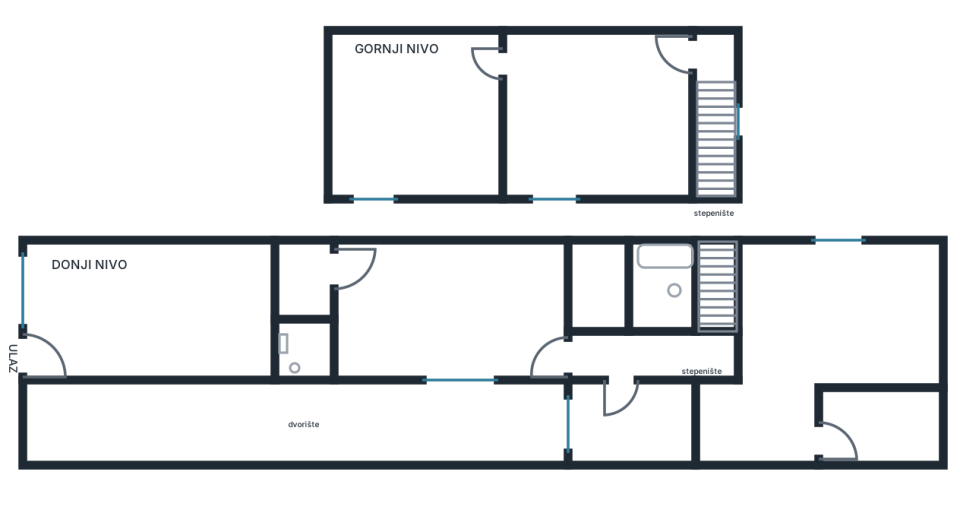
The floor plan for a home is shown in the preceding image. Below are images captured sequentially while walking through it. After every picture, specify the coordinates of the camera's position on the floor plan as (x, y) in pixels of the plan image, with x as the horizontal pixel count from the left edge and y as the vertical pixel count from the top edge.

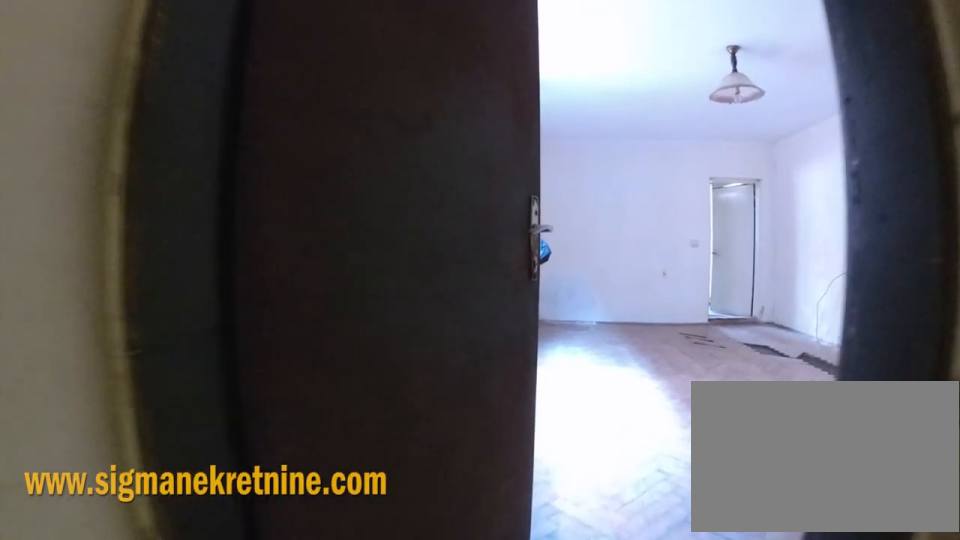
(649, 344)
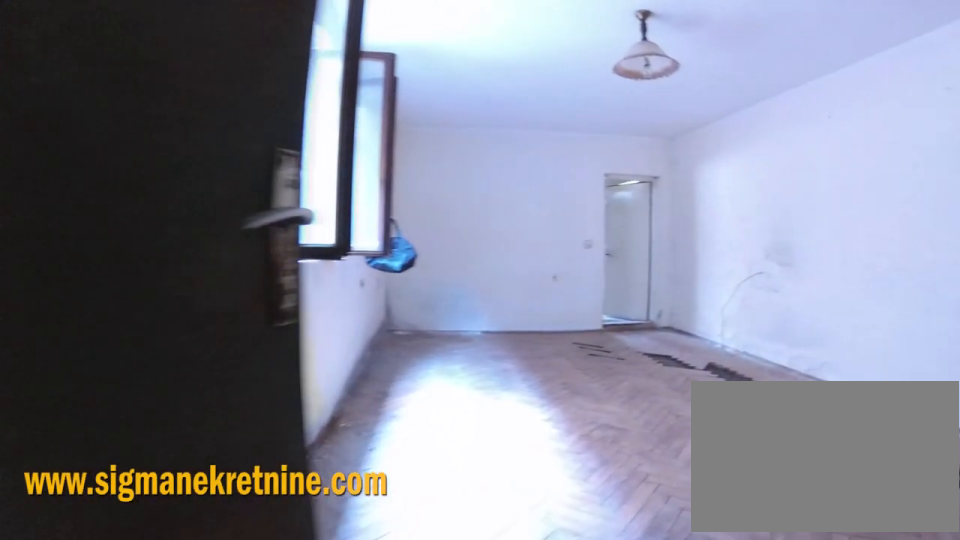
(623, 344)
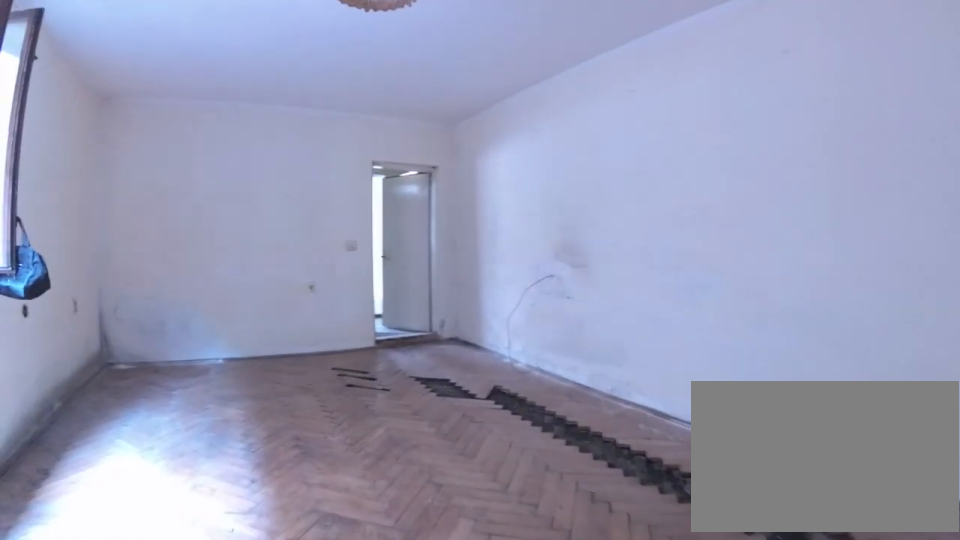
(574, 342)
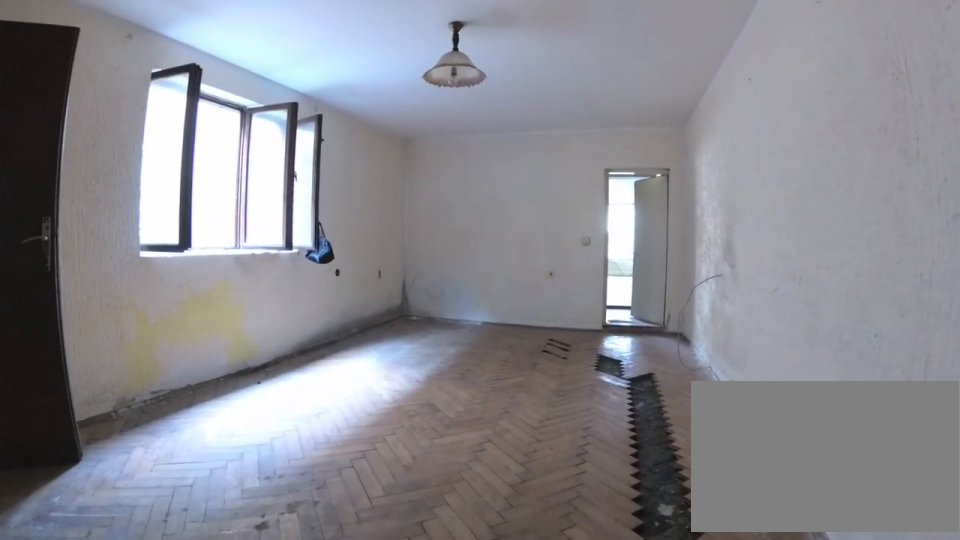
(573, 272)
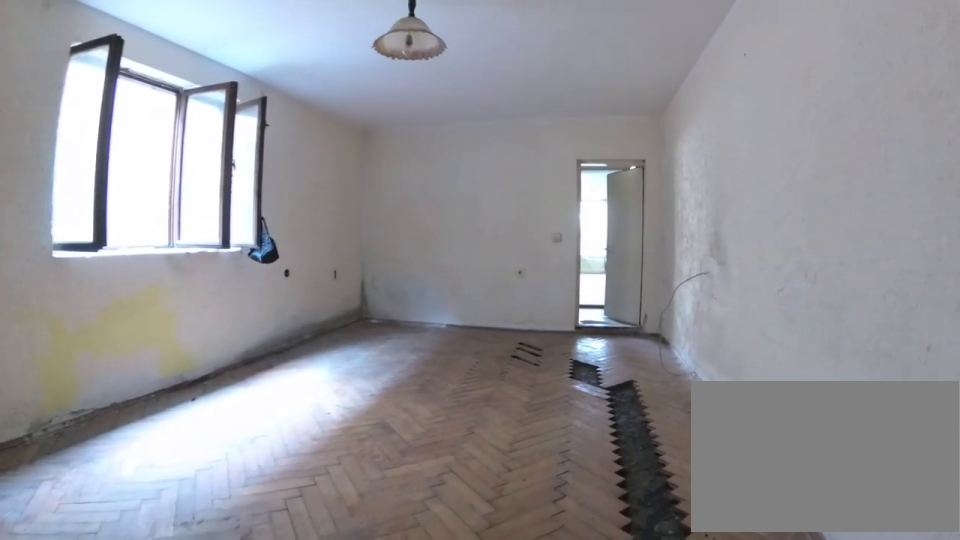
(549, 271)
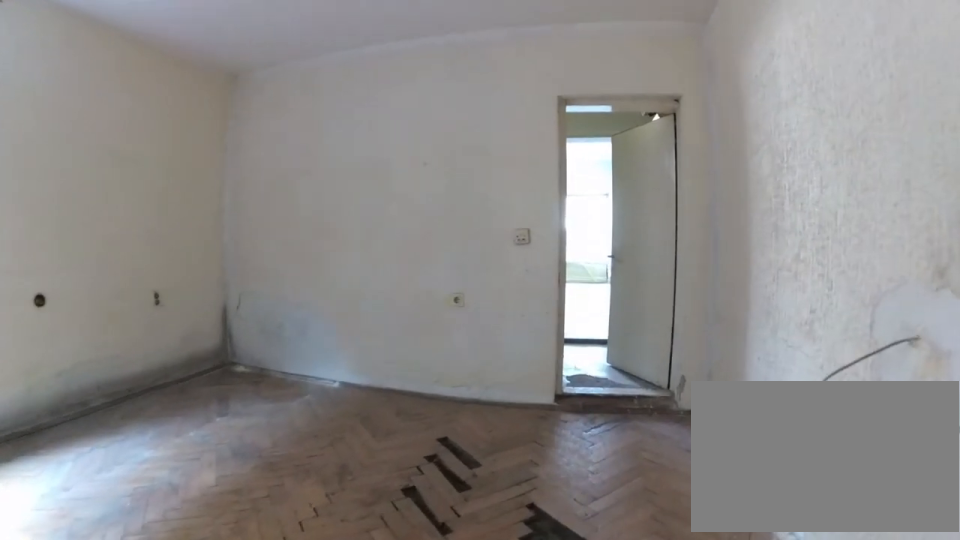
(465, 270)
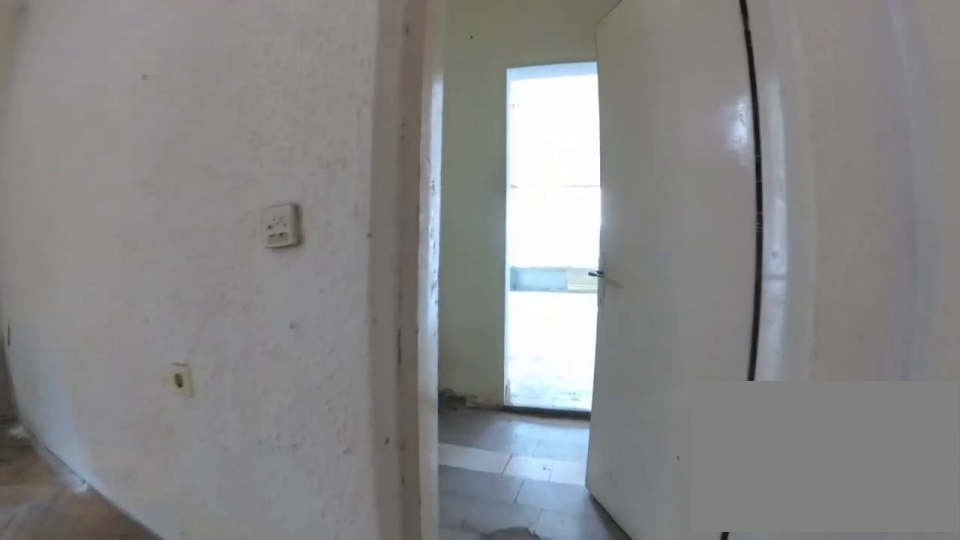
(392, 271)
